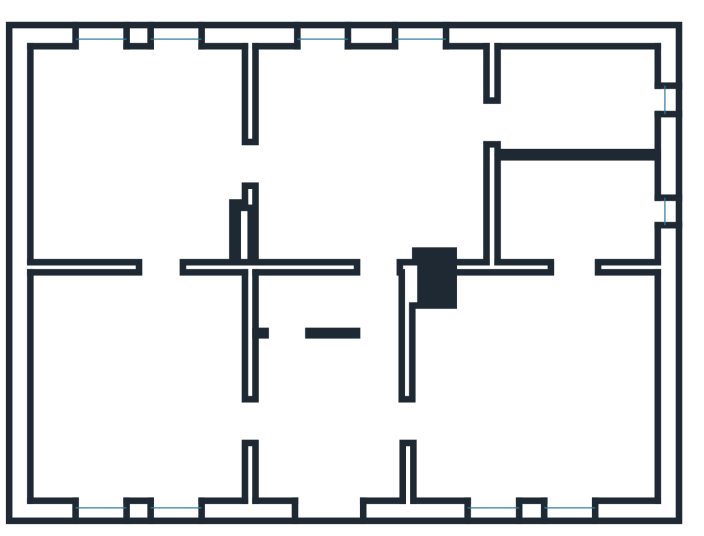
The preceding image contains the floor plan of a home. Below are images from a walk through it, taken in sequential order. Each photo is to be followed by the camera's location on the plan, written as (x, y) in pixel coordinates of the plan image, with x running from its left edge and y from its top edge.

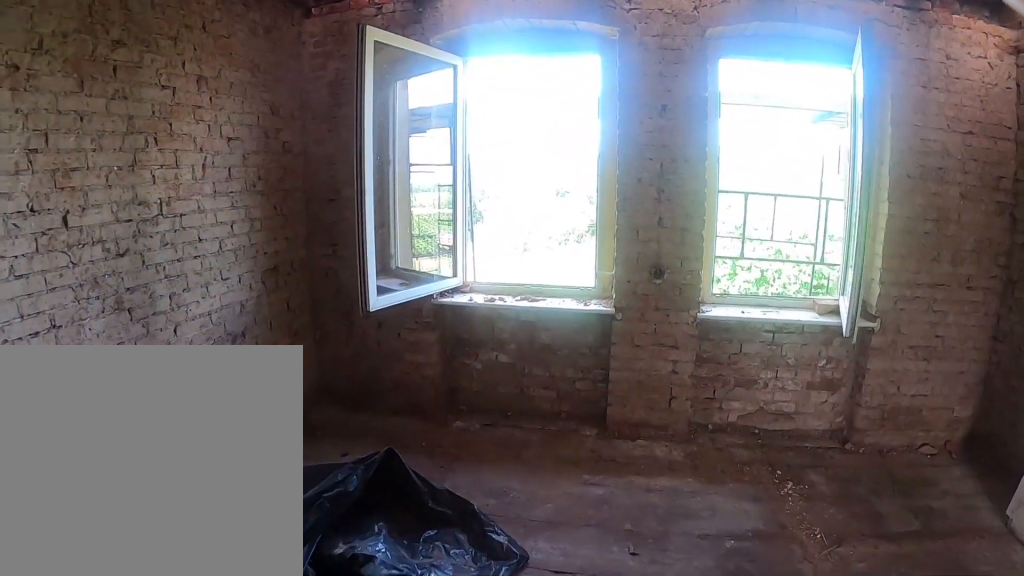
(102, 191)
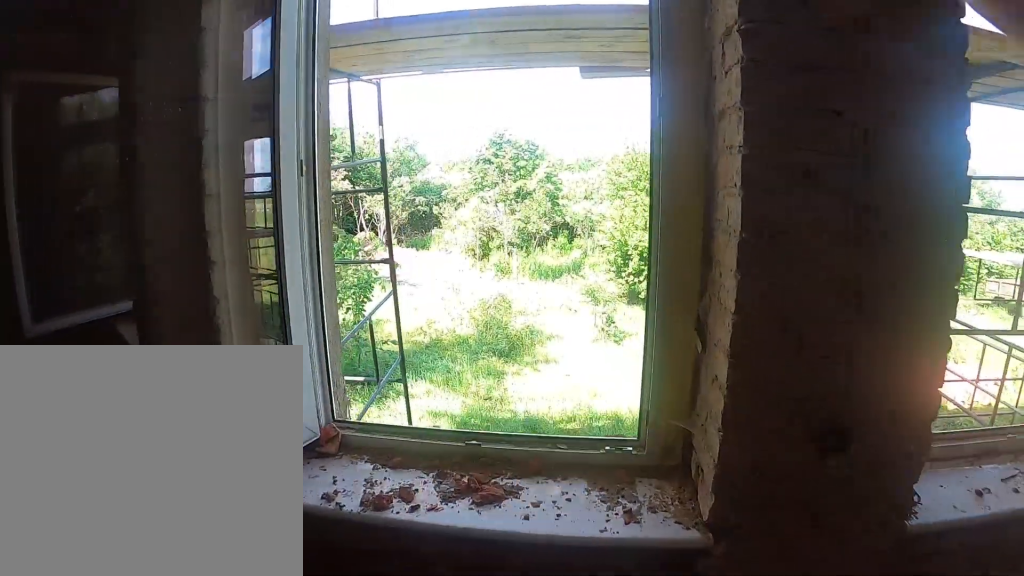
(98, 125)
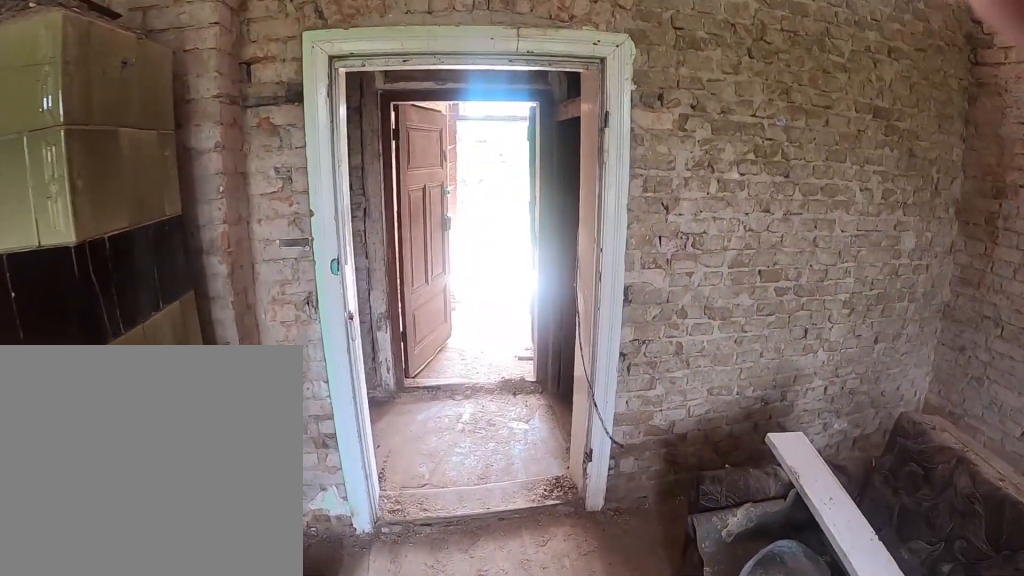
(417, 220)
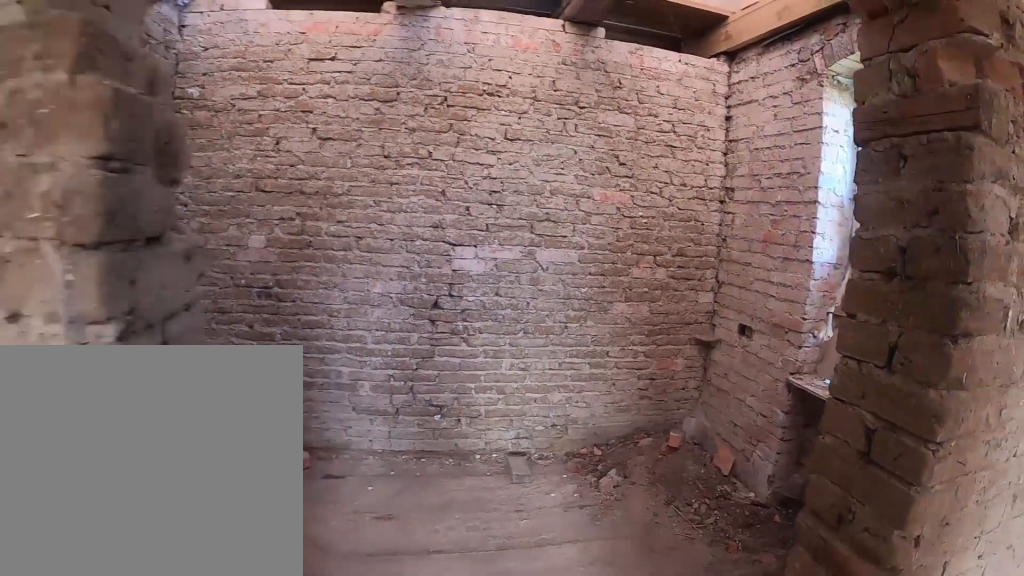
(527, 356)
